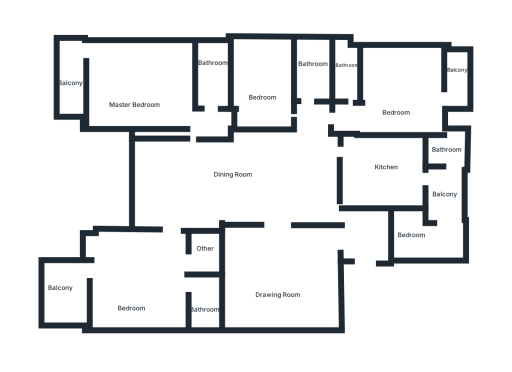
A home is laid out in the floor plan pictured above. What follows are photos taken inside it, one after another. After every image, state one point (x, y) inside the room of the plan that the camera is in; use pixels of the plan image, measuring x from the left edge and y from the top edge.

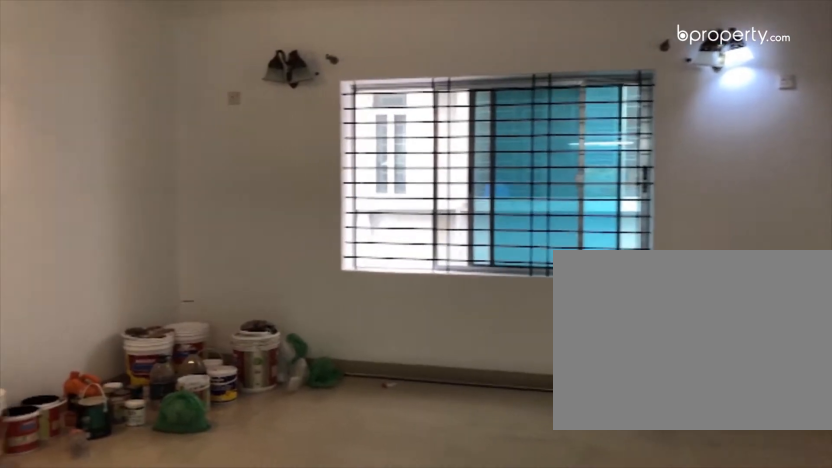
(275, 274)
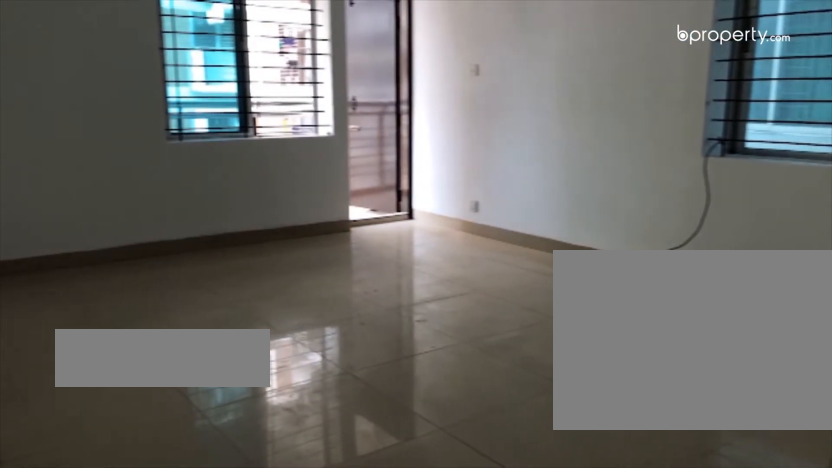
(137, 85)
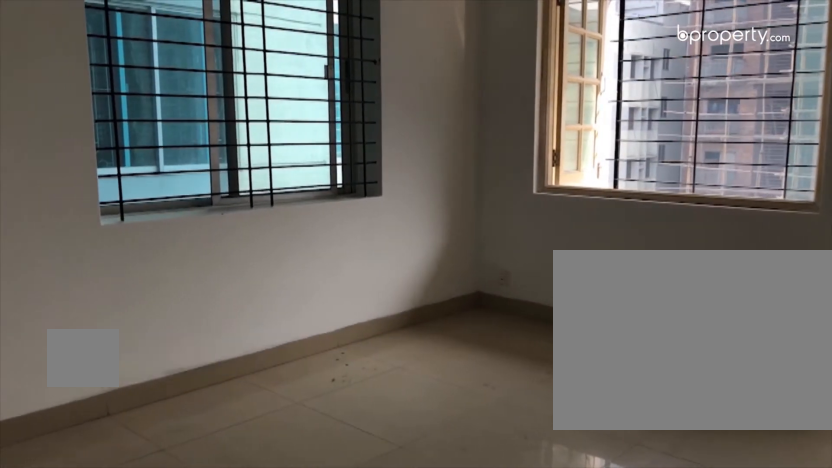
(396, 89)
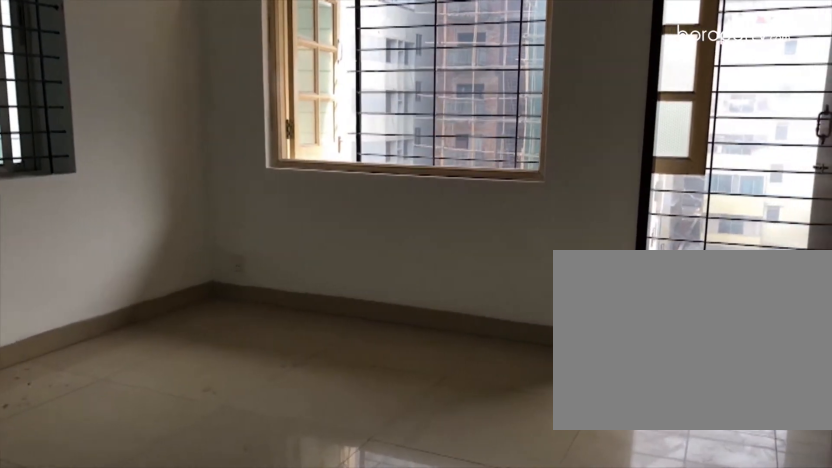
(396, 89)
